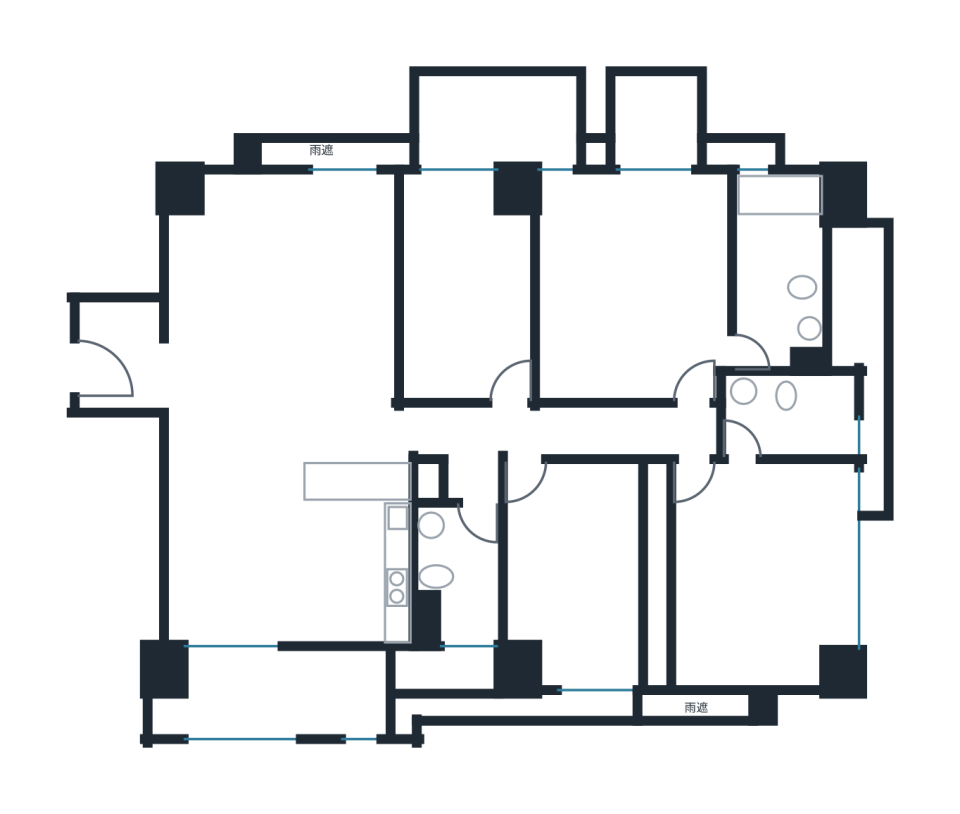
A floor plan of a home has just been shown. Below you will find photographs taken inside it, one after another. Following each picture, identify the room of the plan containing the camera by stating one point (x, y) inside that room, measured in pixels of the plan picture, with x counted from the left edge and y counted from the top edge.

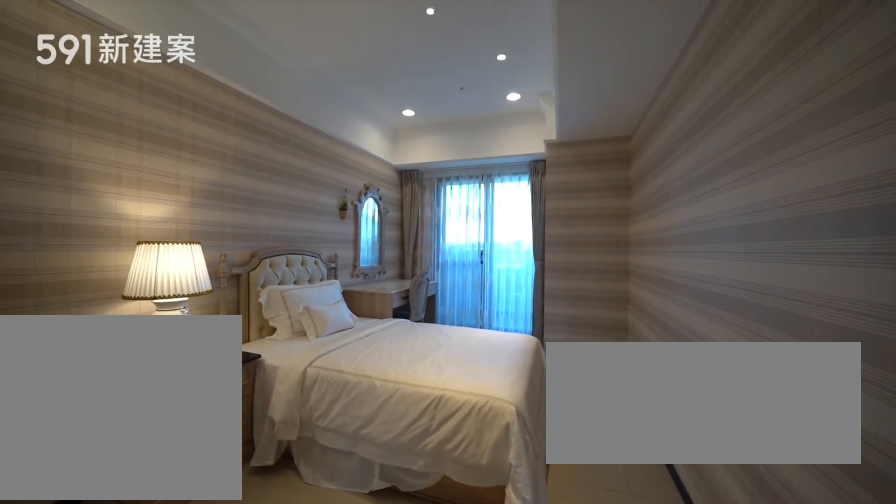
(464, 281)
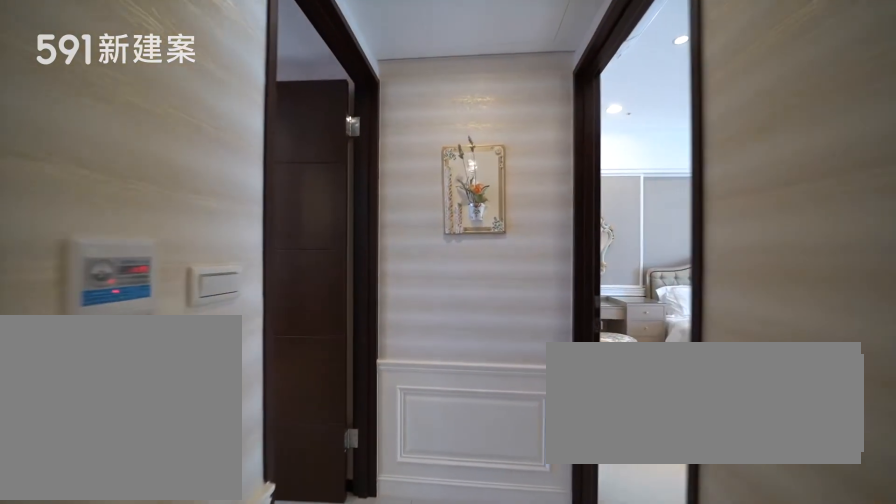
(484, 430)
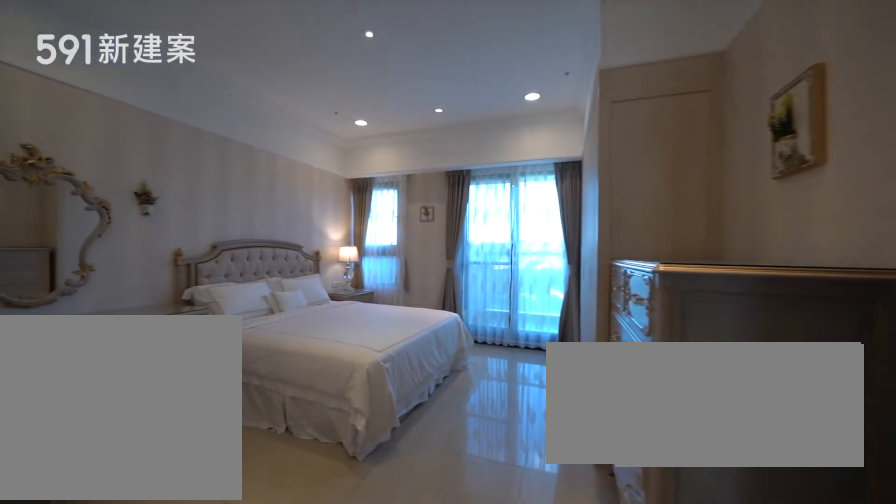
(631, 281)
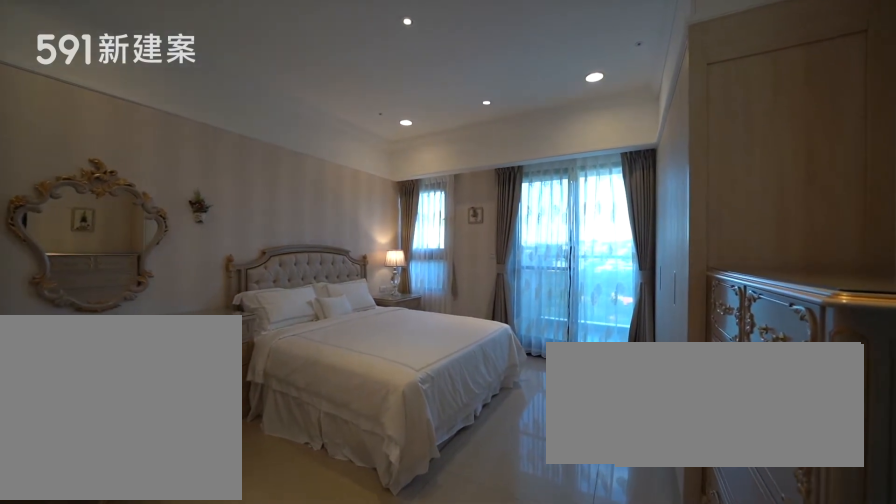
(631, 281)
